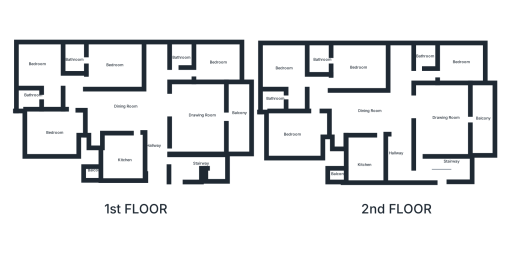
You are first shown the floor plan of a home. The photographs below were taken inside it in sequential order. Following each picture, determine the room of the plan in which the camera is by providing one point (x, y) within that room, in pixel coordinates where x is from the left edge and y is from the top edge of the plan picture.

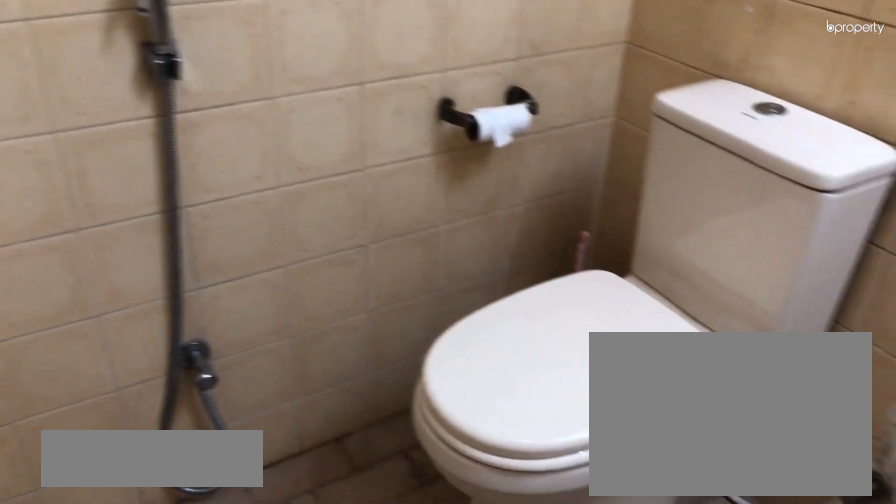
(181, 53)
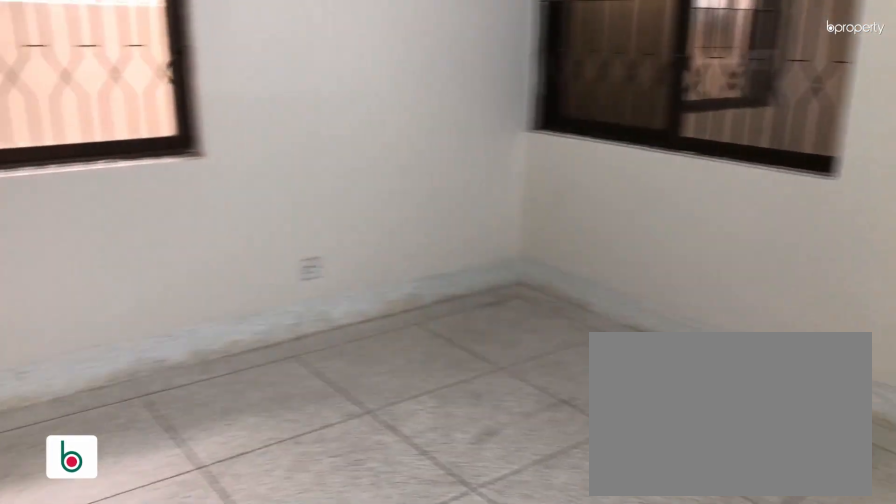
(110, 61)
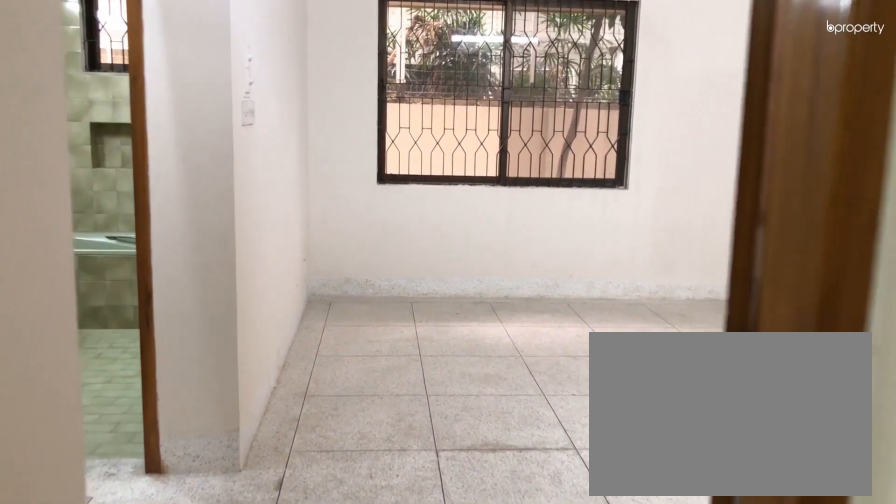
(45, 68)
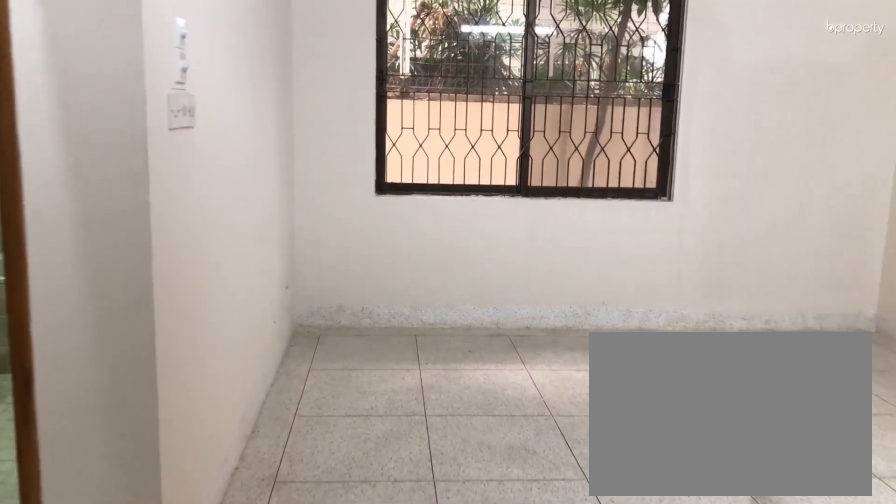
(45, 68)
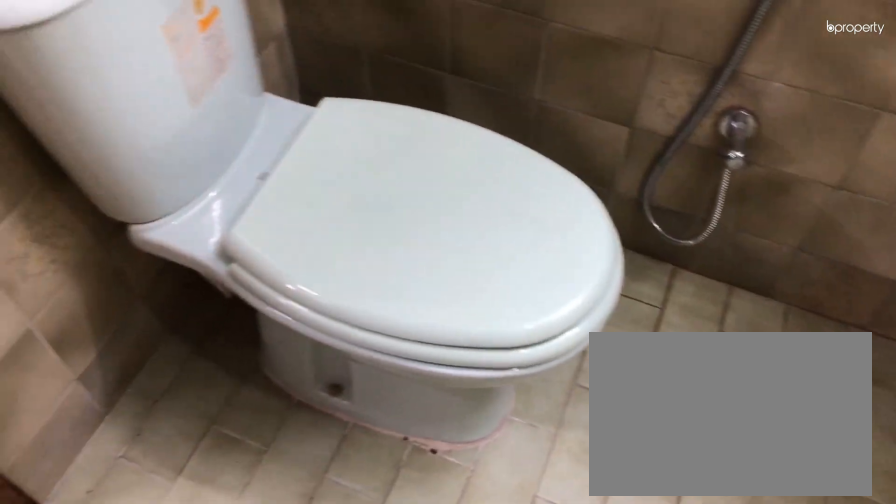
(29, 98)
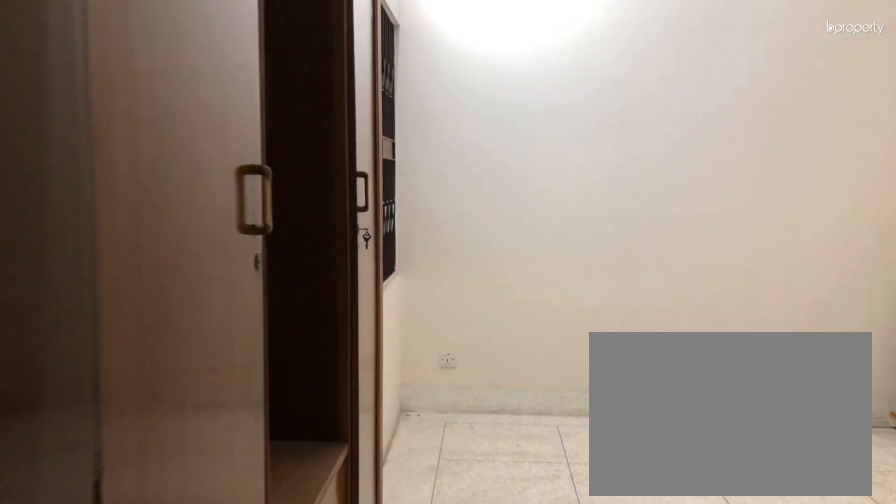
(54, 132)
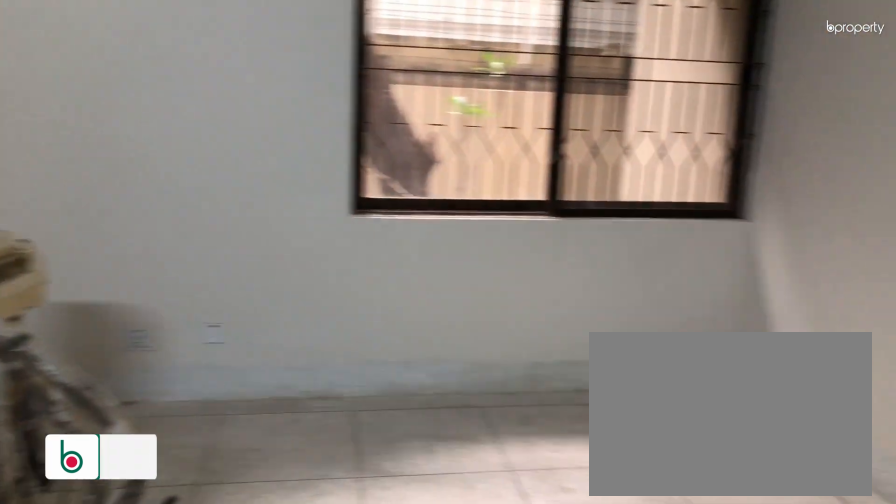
(55, 131)
